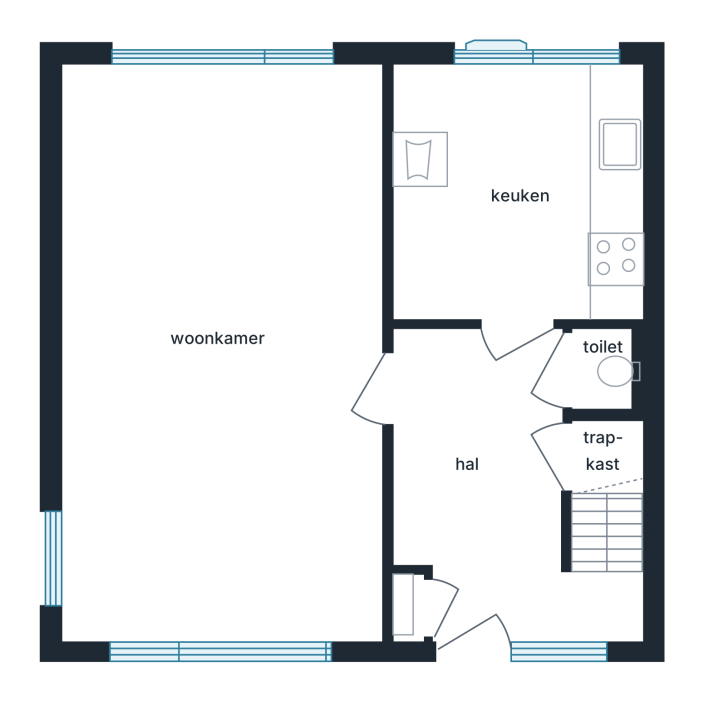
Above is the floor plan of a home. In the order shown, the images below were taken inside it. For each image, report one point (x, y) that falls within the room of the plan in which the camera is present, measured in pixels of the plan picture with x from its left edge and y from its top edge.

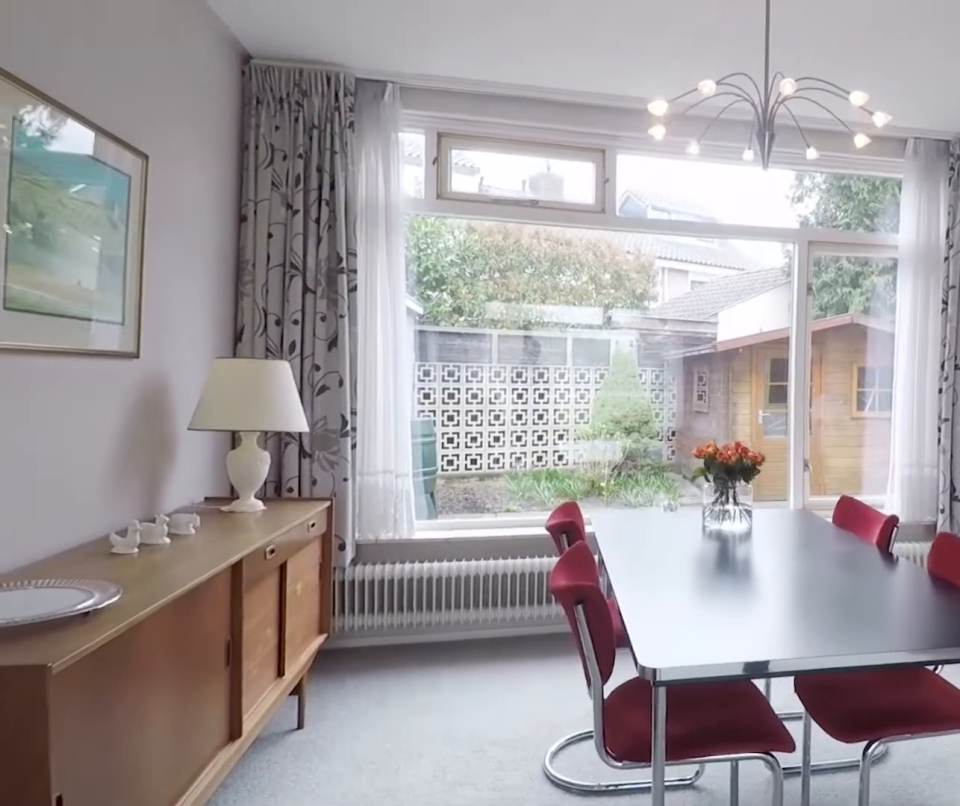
(152, 302)
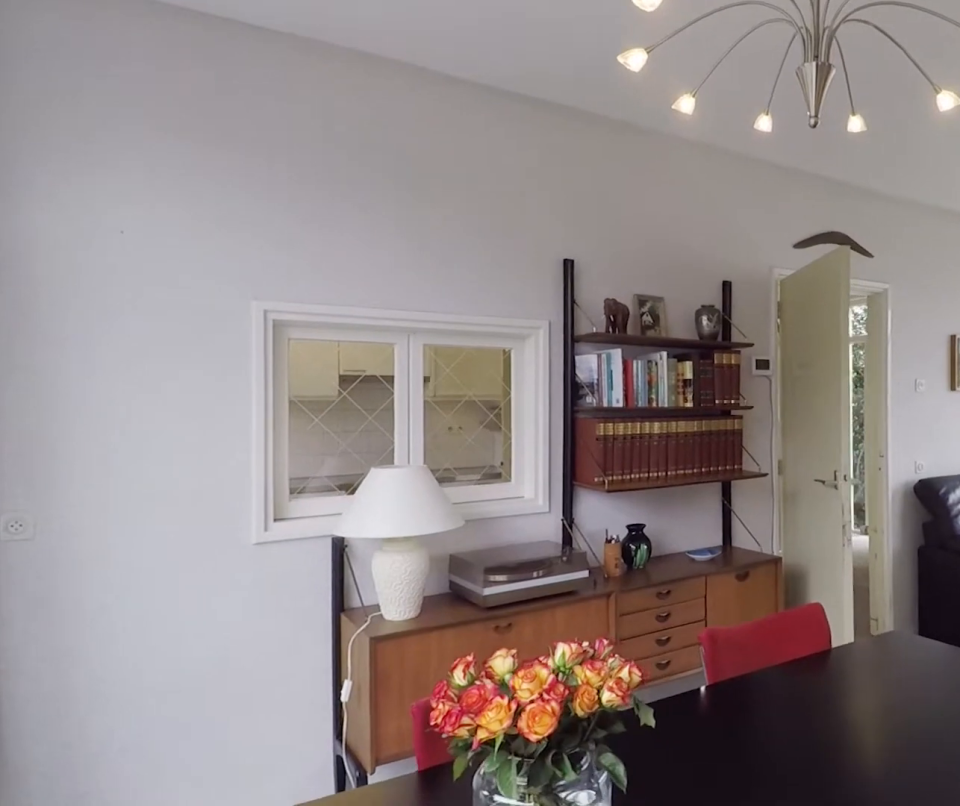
(152, 302)
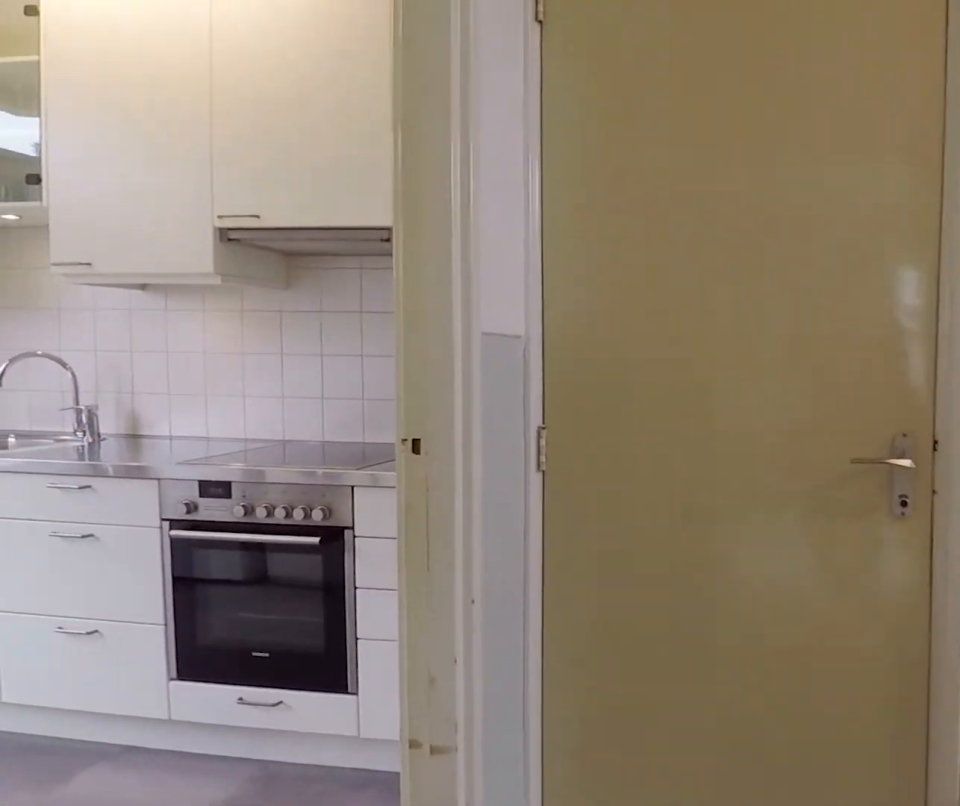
(494, 492)
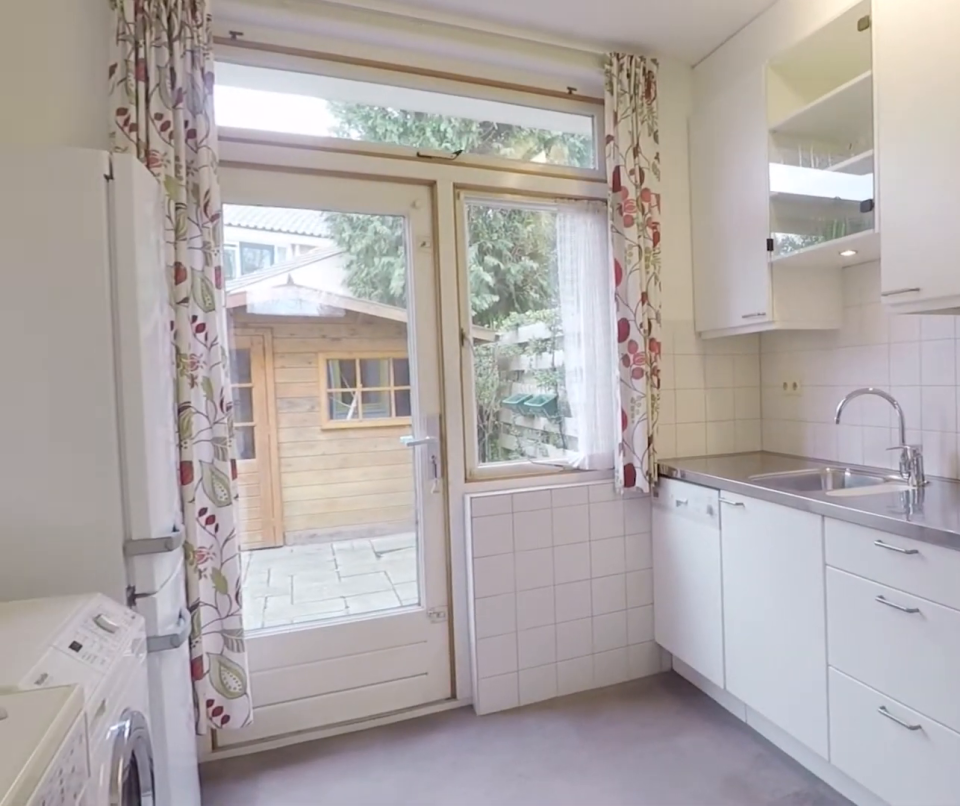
(520, 189)
